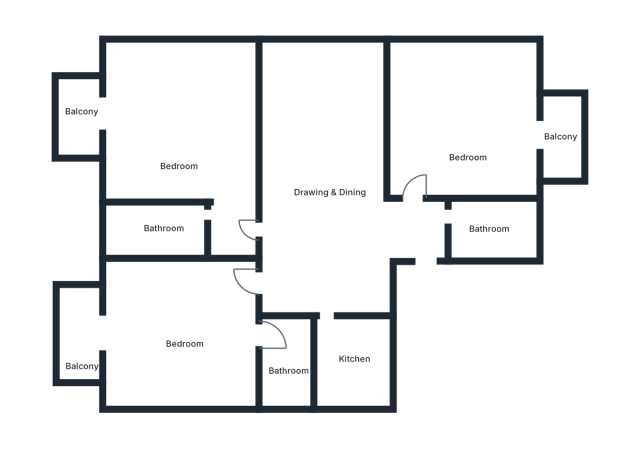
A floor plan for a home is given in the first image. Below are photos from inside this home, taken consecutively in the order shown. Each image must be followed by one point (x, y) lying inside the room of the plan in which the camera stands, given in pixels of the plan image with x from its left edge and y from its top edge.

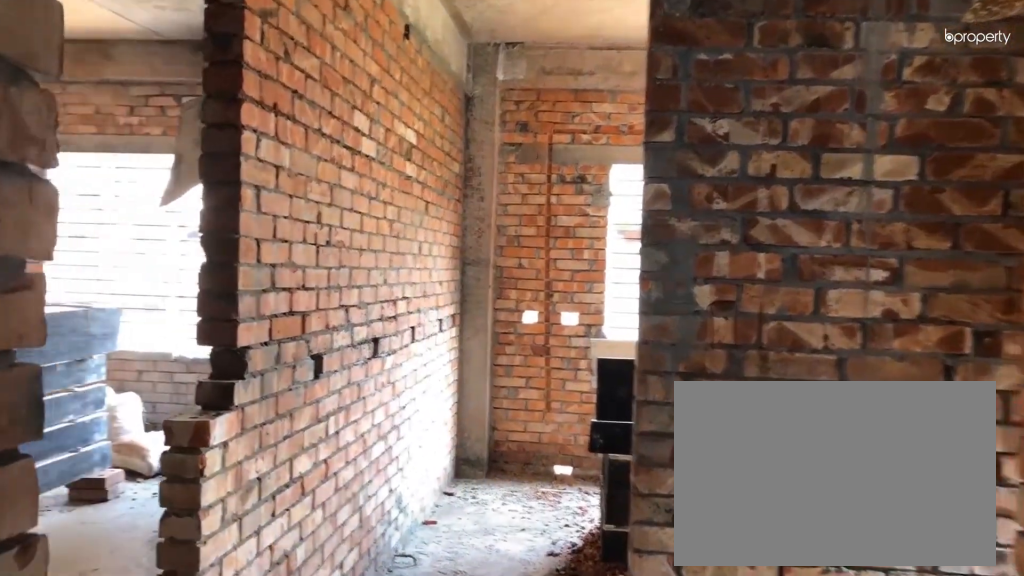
(381, 224)
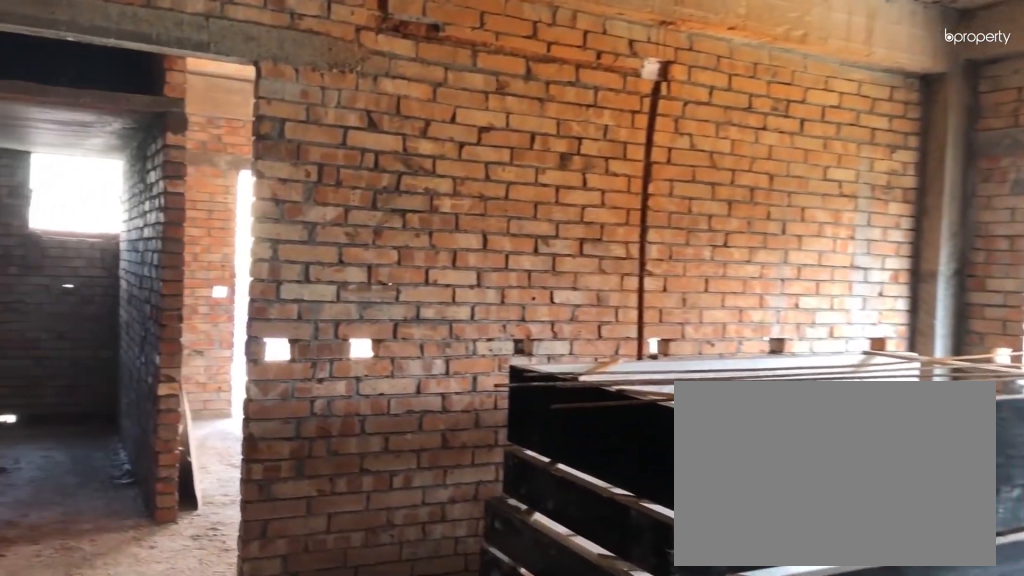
(323, 167)
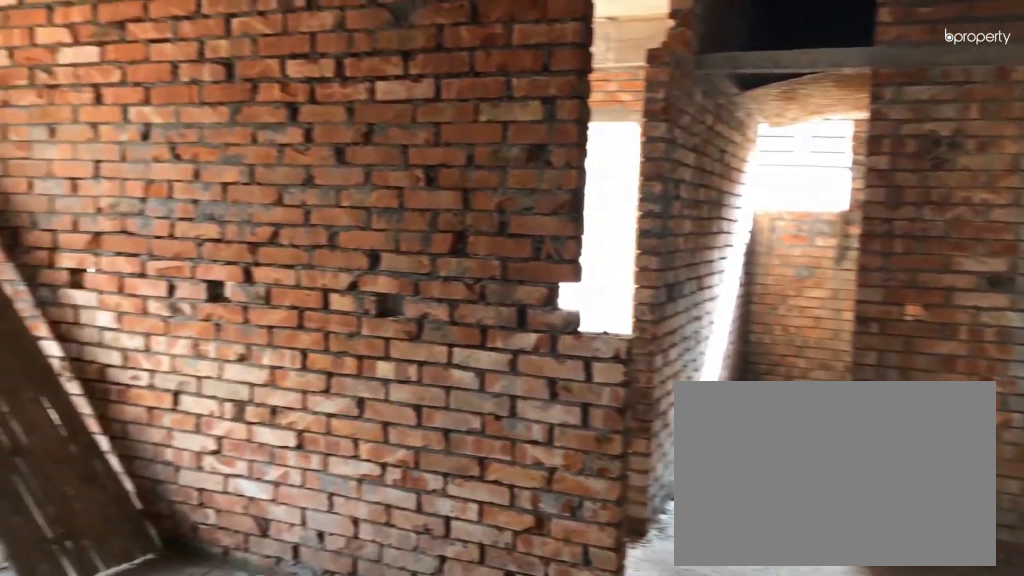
(324, 167)
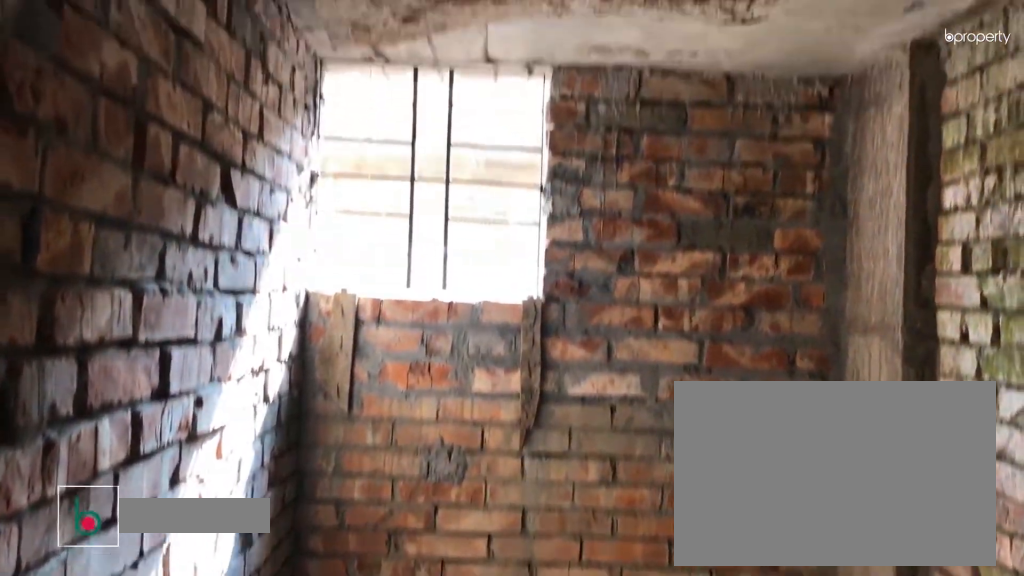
(482, 230)
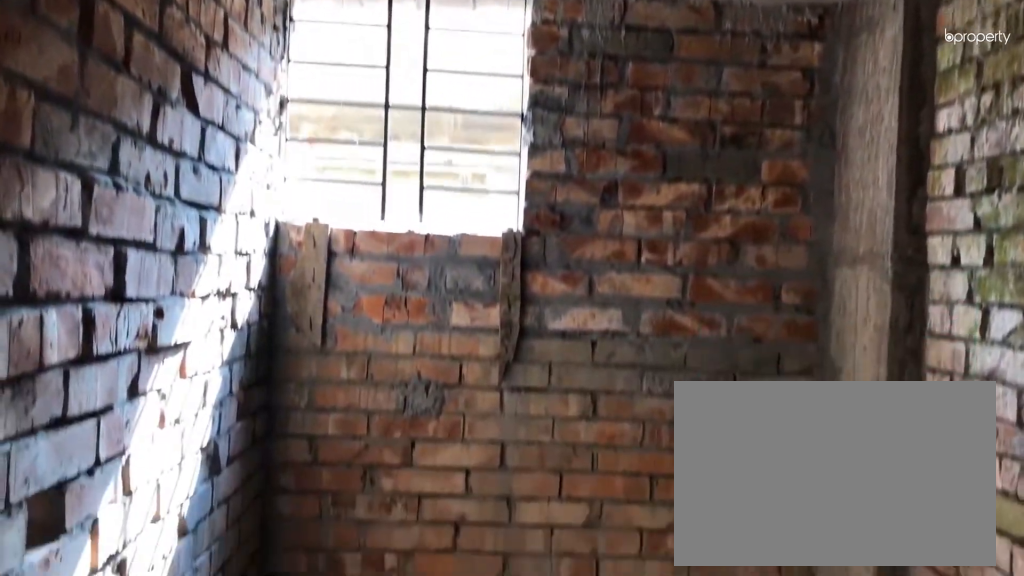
(482, 230)
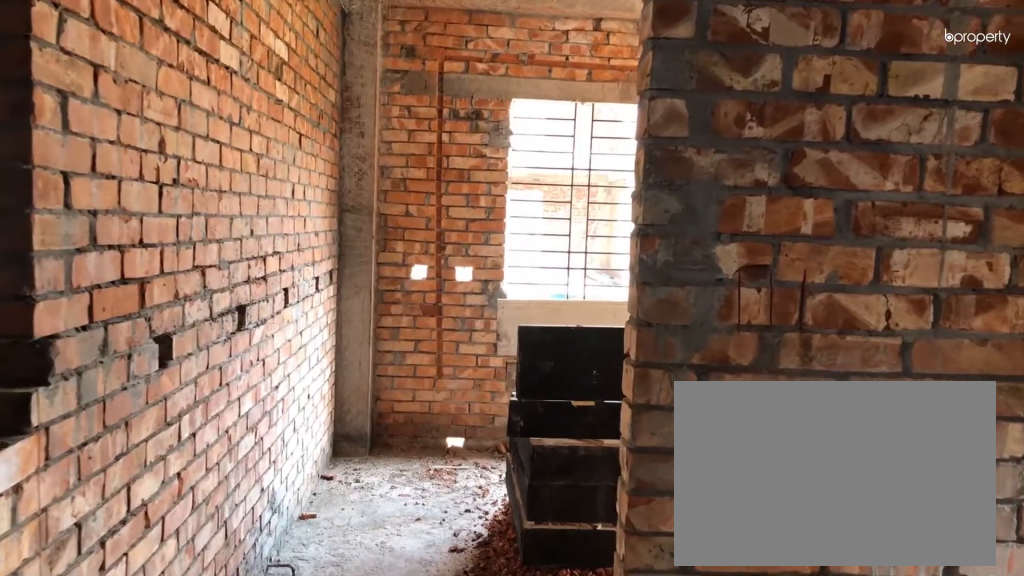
(410, 213)
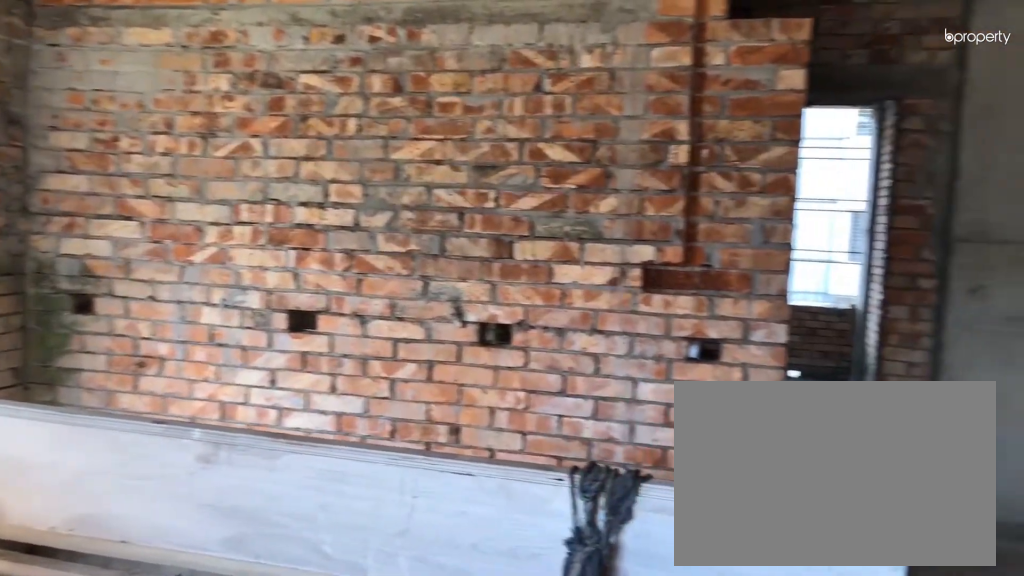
(473, 132)
